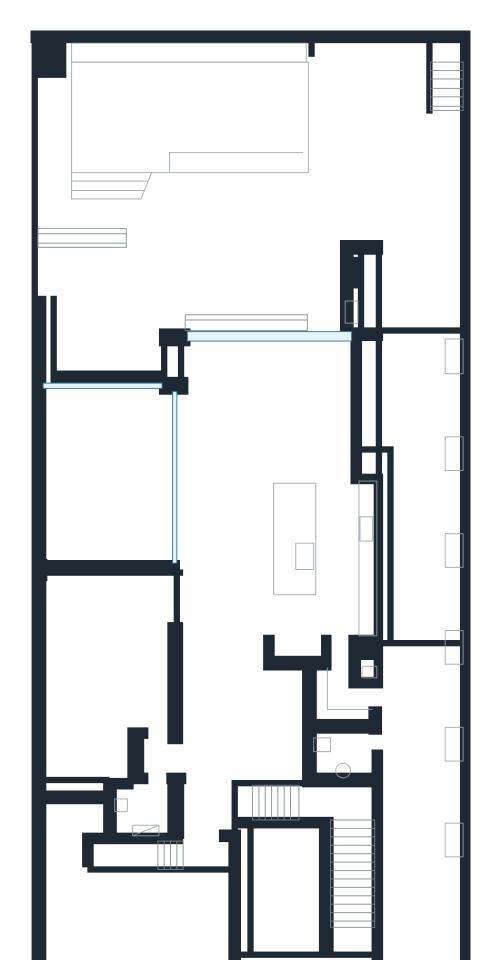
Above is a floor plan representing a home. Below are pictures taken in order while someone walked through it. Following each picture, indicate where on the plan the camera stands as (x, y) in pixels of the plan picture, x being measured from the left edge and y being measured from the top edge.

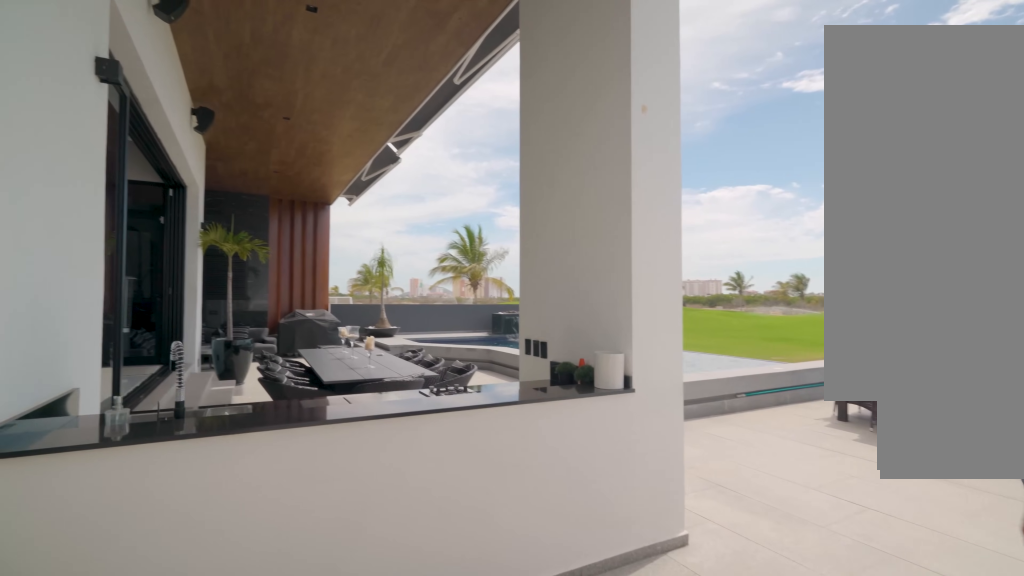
(416, 295)
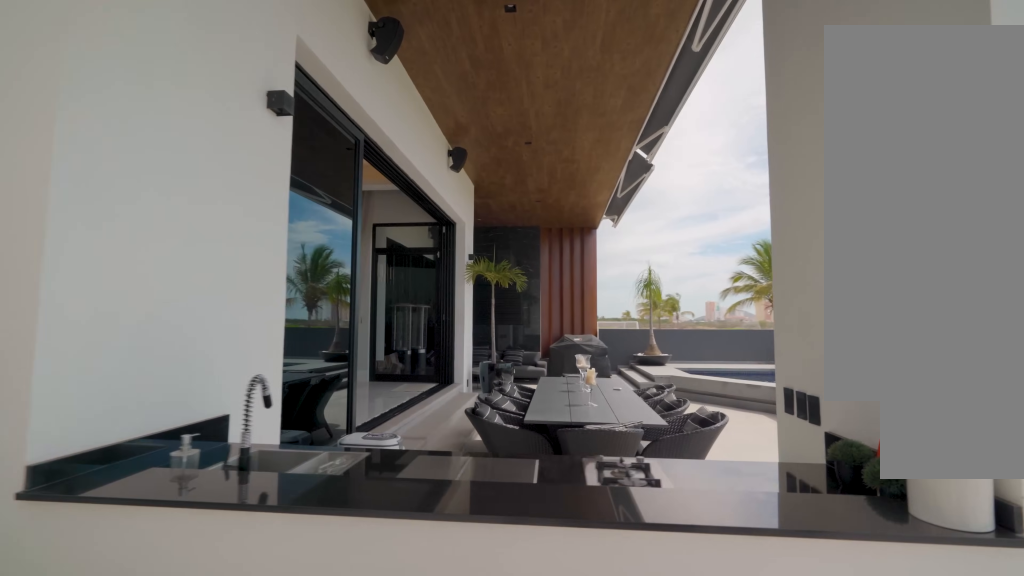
(411, 270)
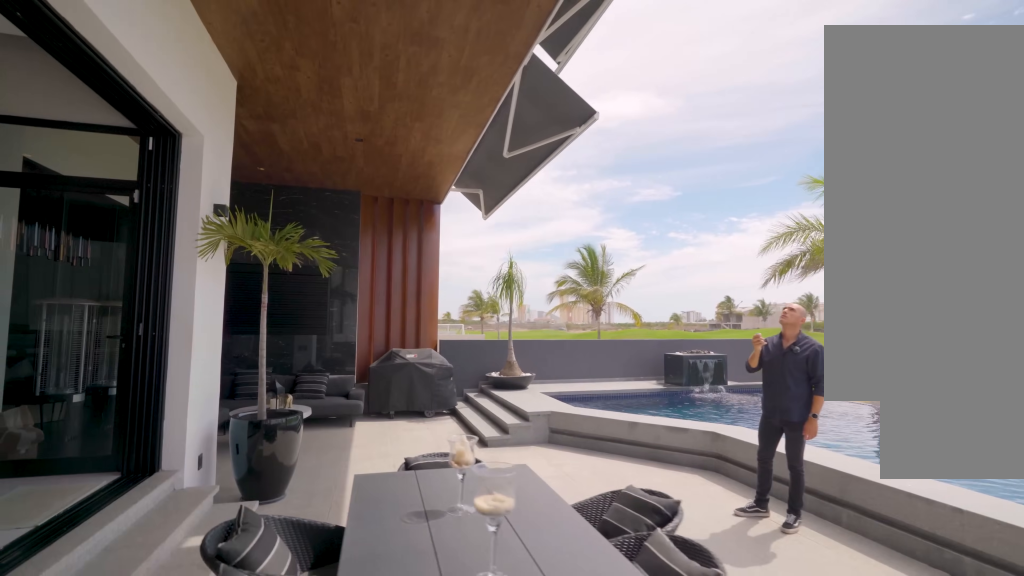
(327, 267)
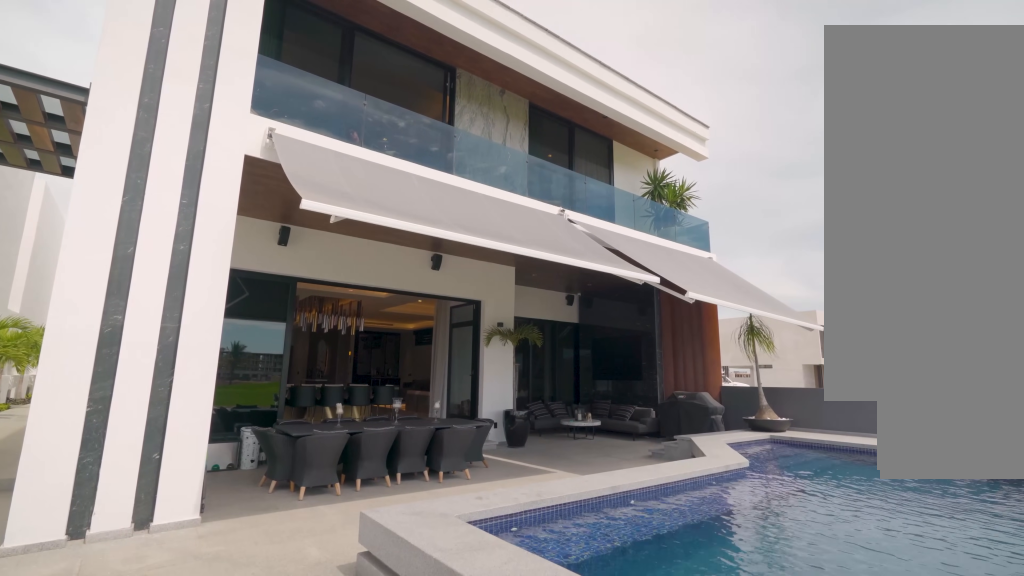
(349, 163)
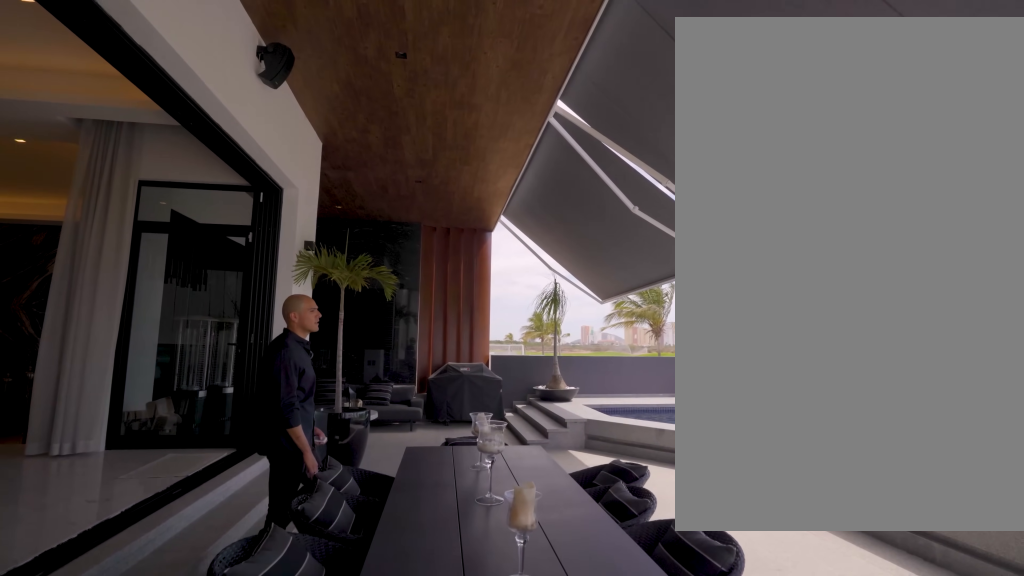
(335, 245)
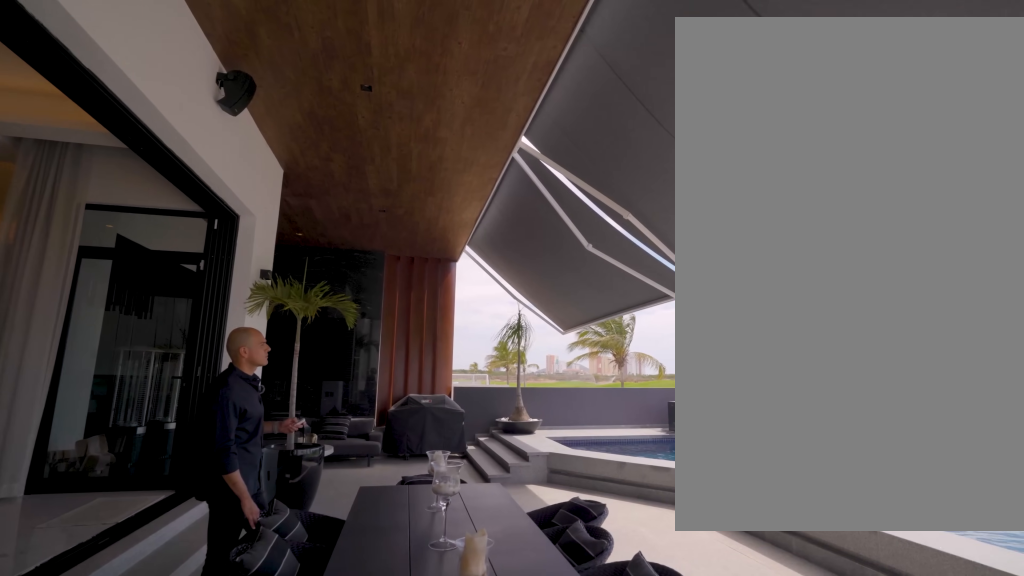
(335, 244)
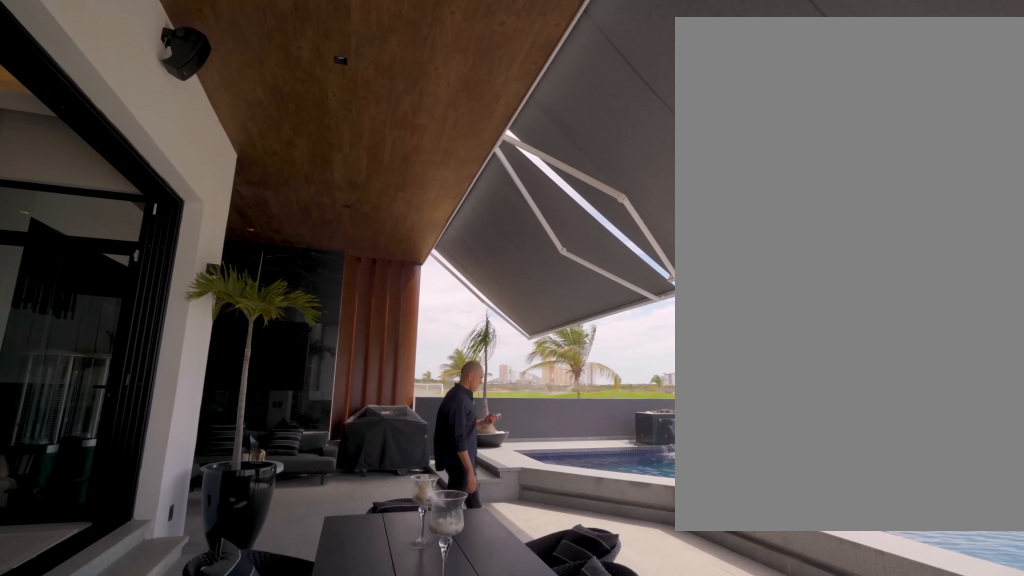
(335, 245)
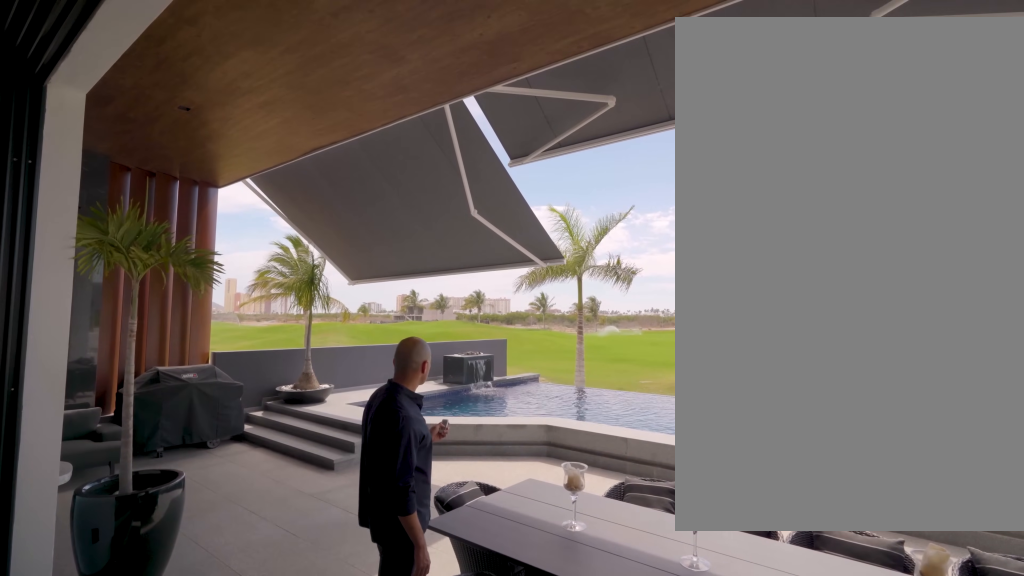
(250, 334)
